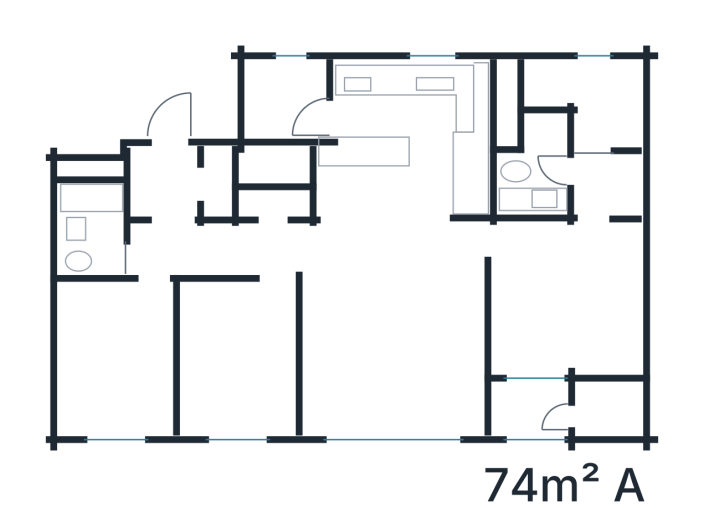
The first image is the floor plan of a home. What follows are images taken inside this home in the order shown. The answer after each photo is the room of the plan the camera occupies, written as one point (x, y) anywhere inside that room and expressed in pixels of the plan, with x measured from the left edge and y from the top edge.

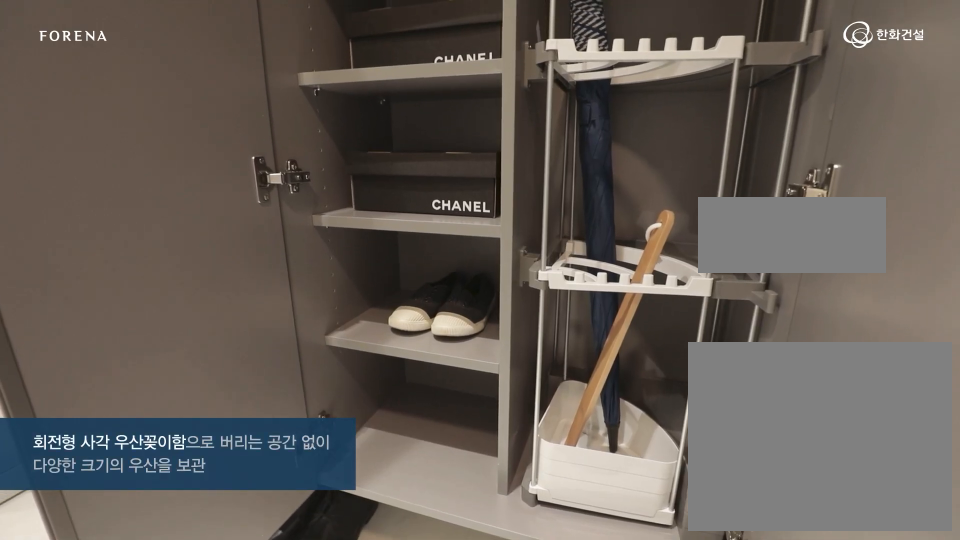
(172, 180)
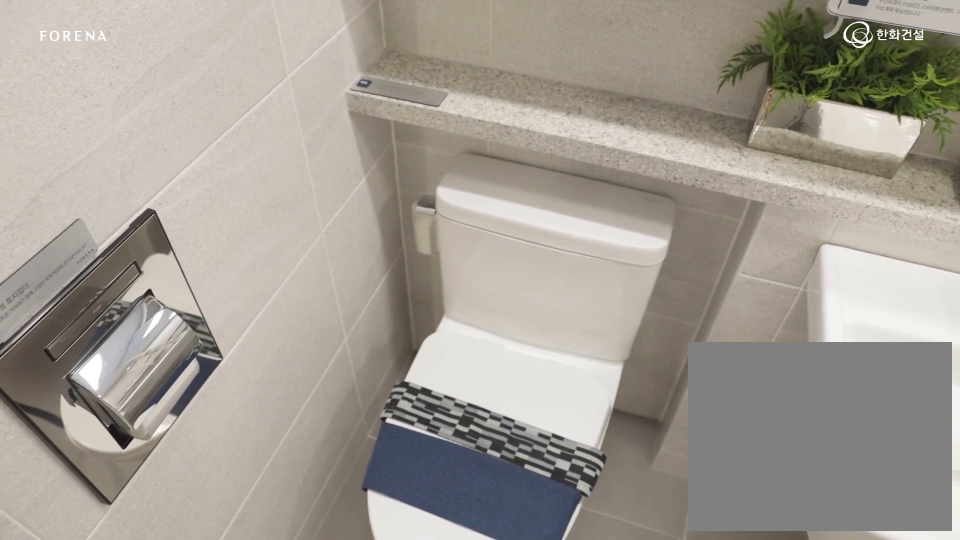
(118, 254)
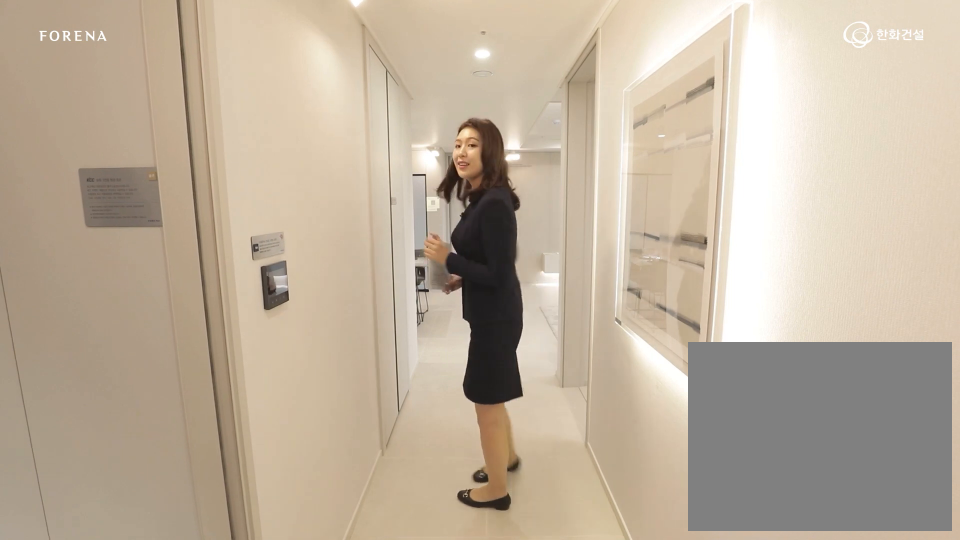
(250, 249)
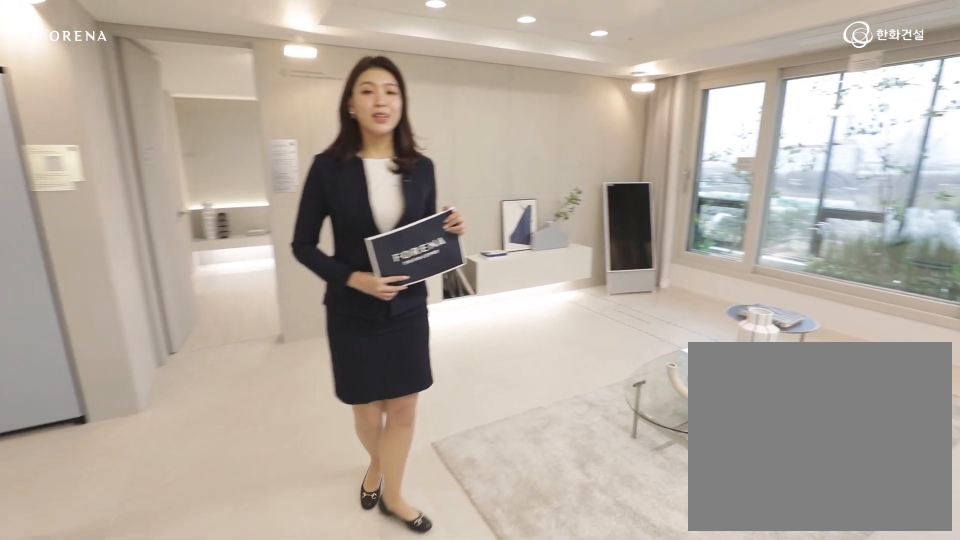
(399, 339)
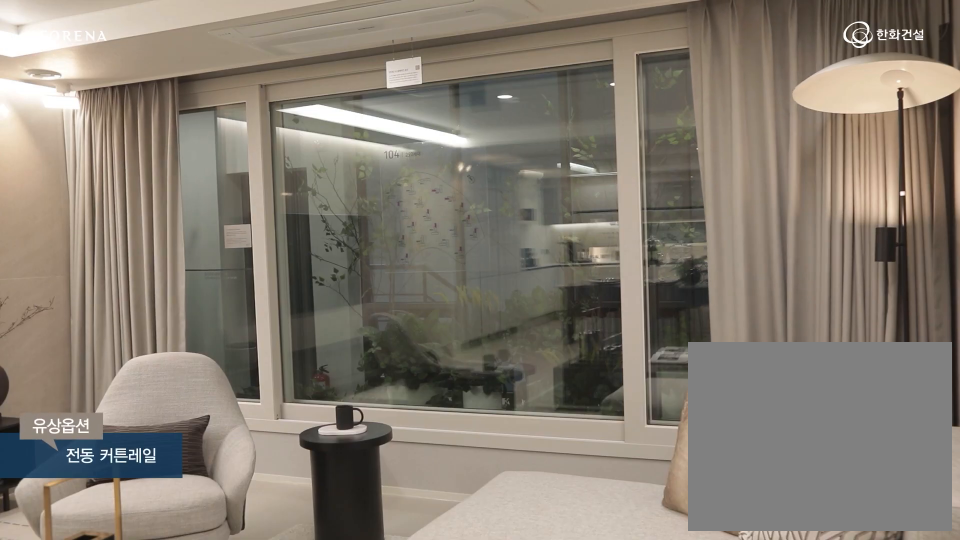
(399, 339)
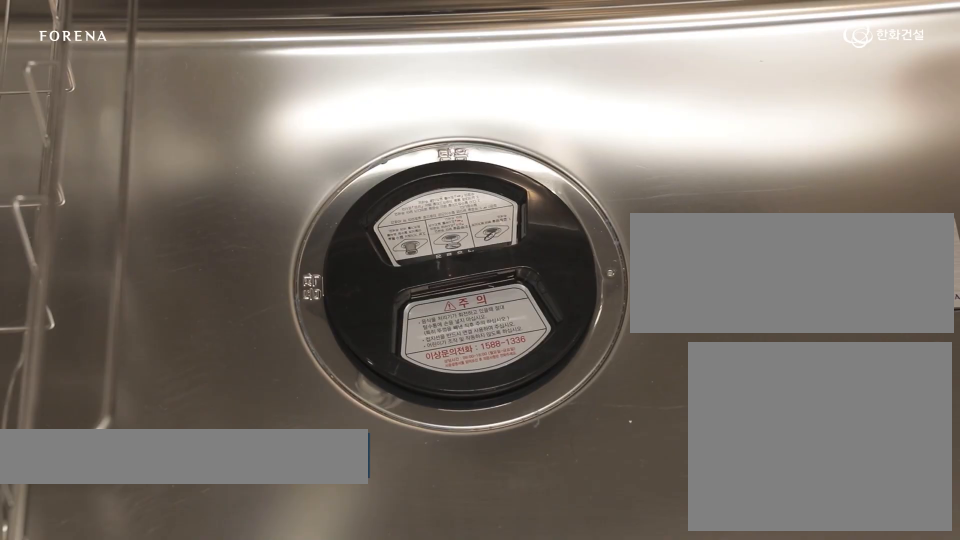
(386, 197)
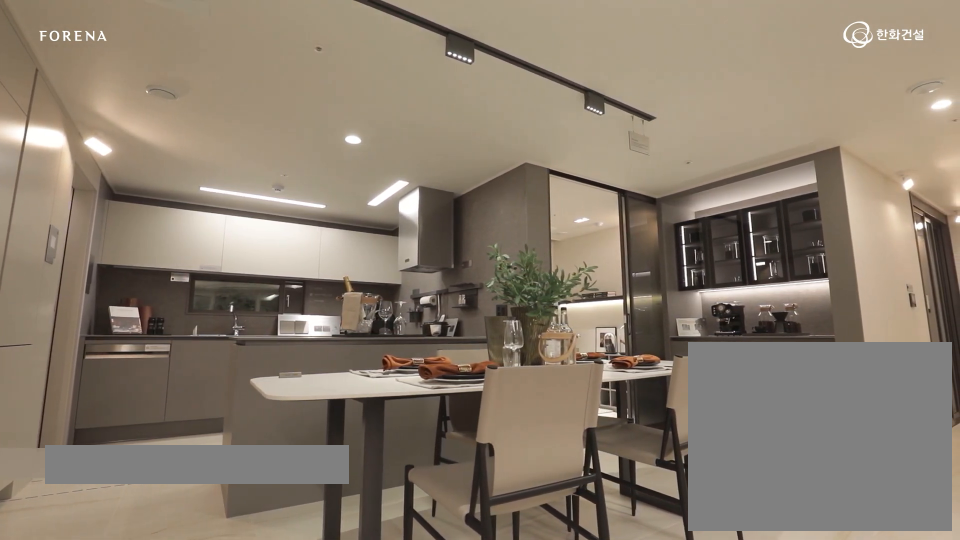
(386, 197)
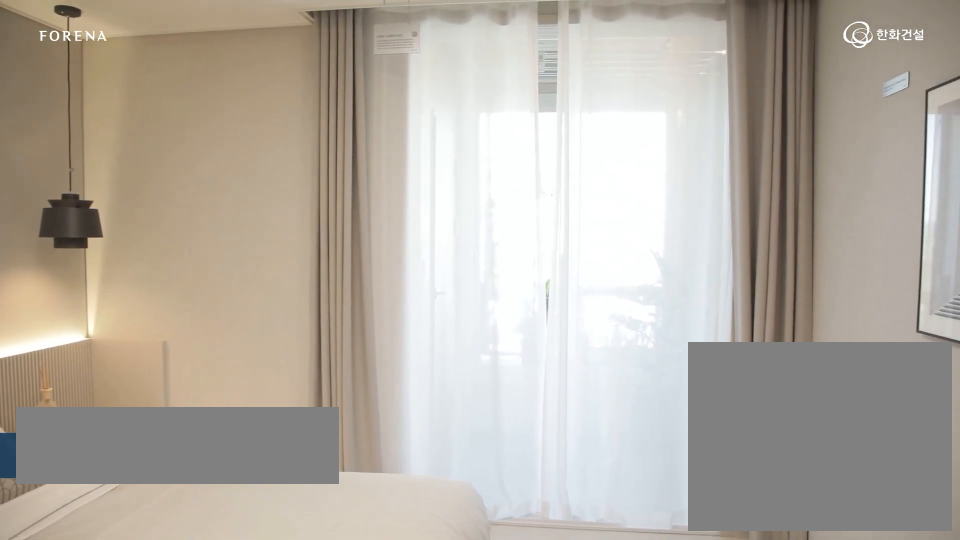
(568, 289)
